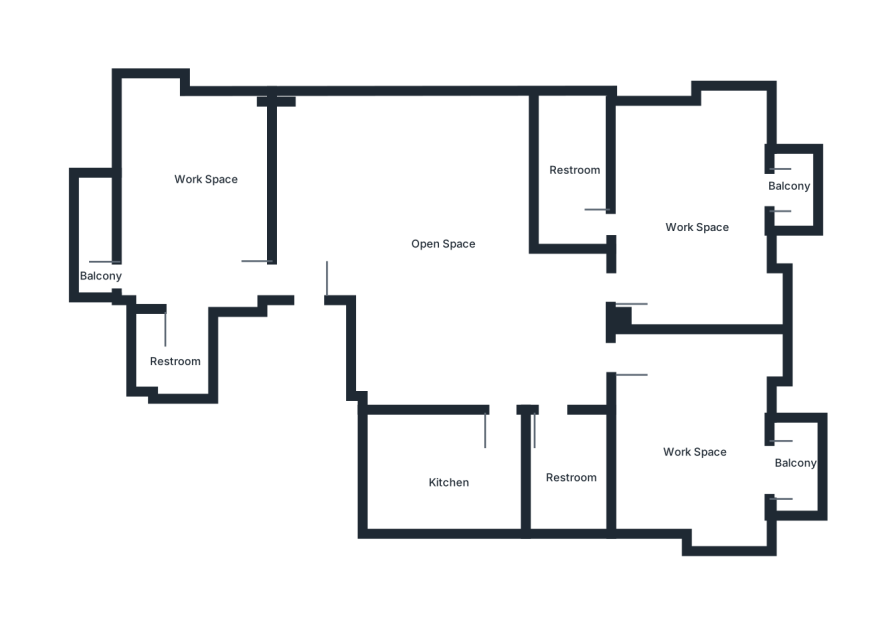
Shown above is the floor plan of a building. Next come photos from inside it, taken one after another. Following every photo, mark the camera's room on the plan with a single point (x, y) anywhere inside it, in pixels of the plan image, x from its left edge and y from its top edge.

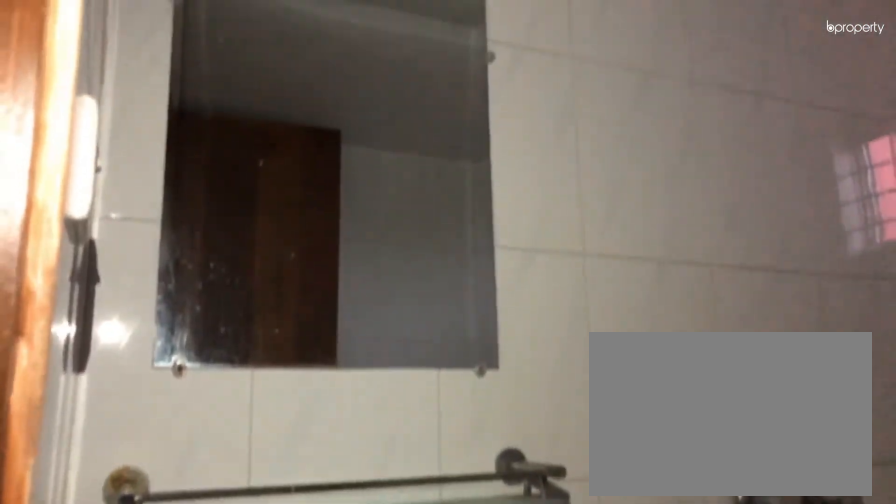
(571, 466)
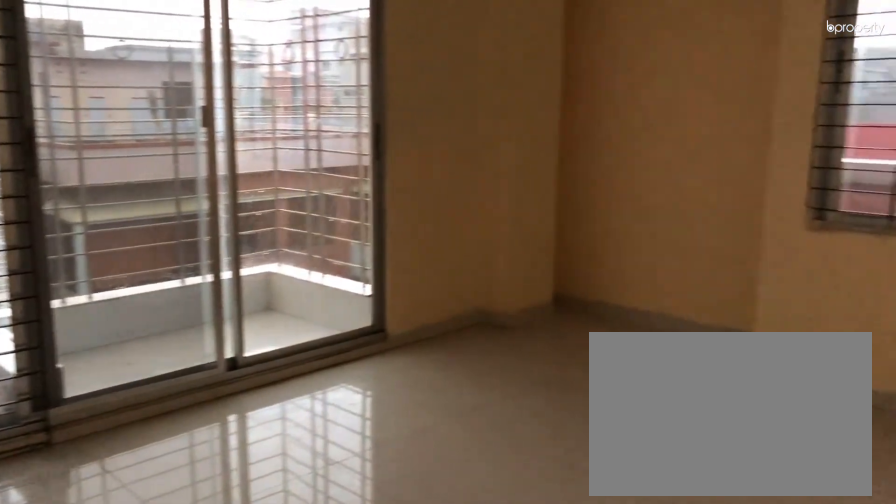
(691, 442)
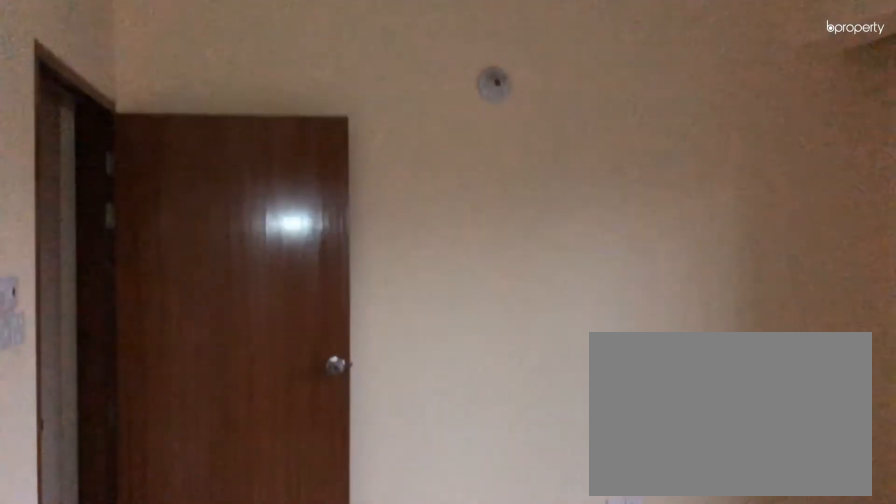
(691, 442)
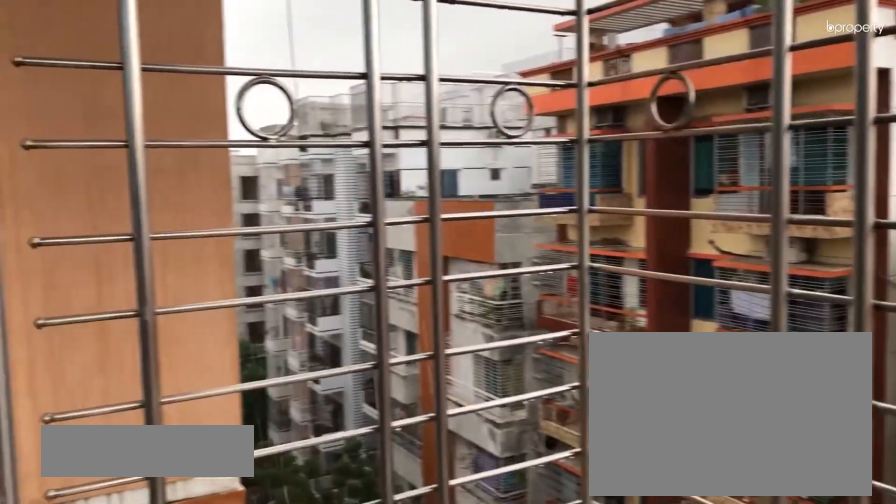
(790, 466)
